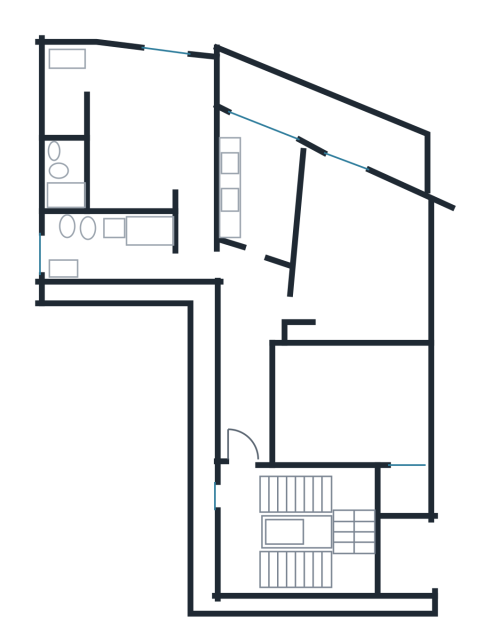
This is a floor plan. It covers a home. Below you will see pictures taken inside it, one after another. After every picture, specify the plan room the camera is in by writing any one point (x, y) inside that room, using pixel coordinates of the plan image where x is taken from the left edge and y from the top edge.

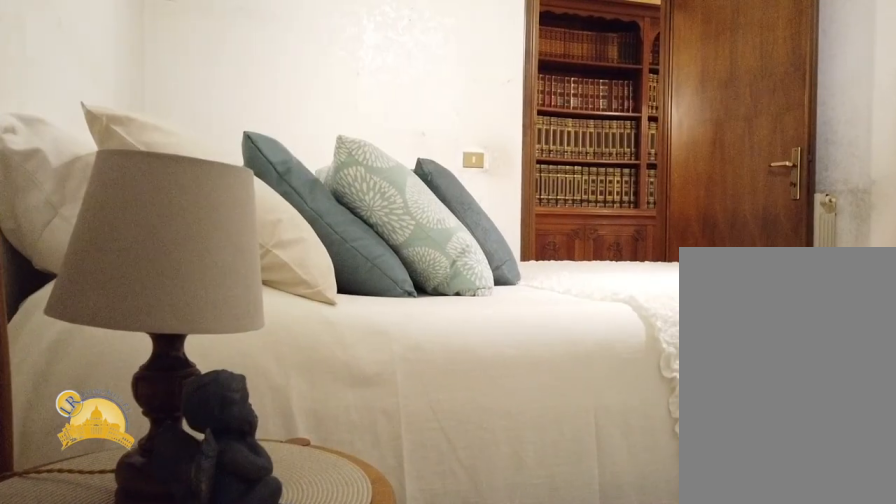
(348, 405)
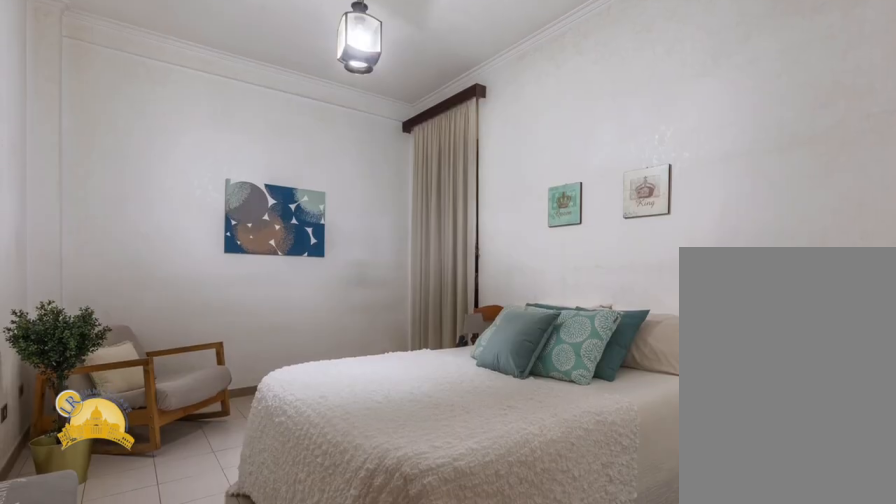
(348, 405)
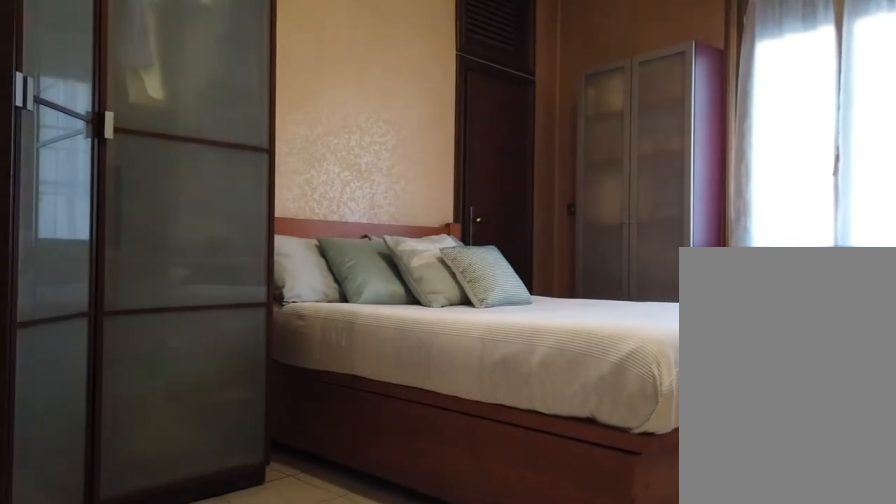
(150, 141)
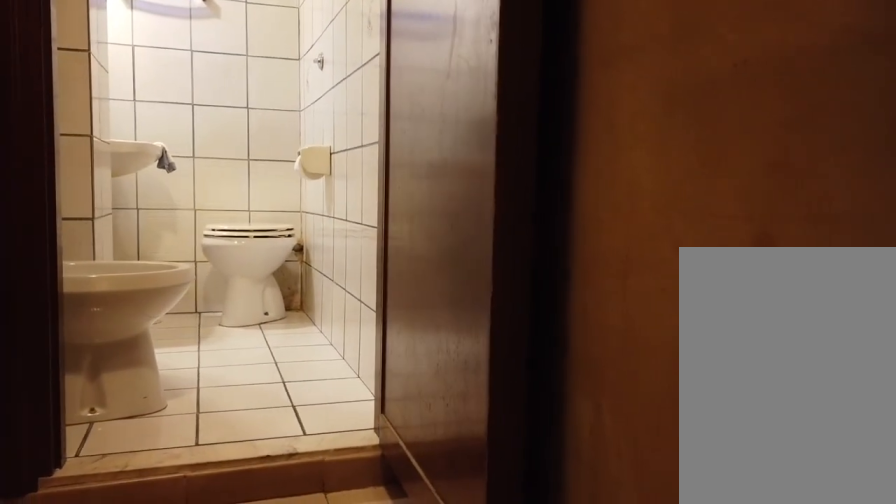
(70, 168)
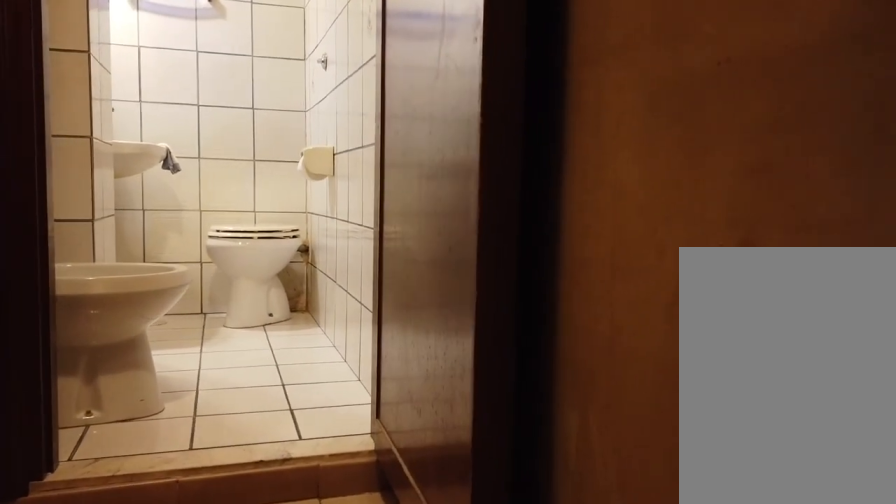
(70, 168)
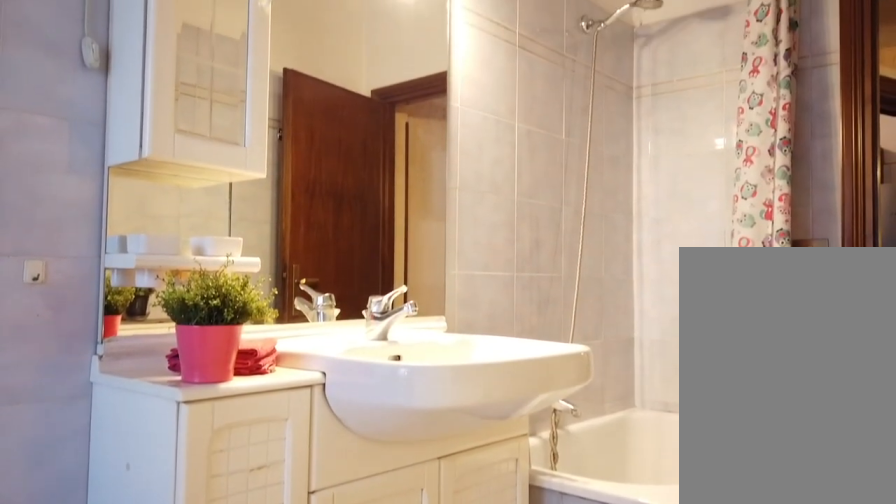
(109, 244)
